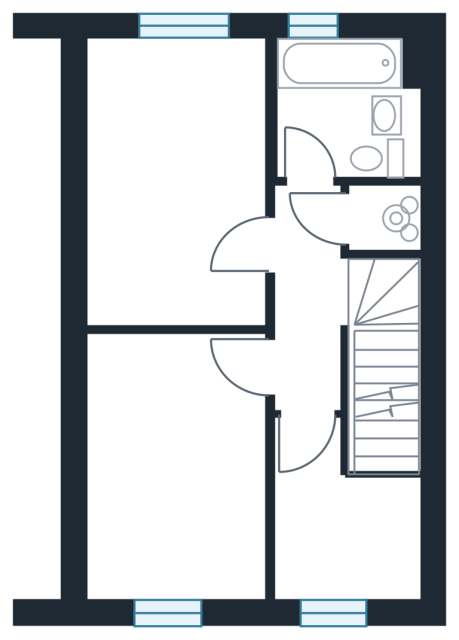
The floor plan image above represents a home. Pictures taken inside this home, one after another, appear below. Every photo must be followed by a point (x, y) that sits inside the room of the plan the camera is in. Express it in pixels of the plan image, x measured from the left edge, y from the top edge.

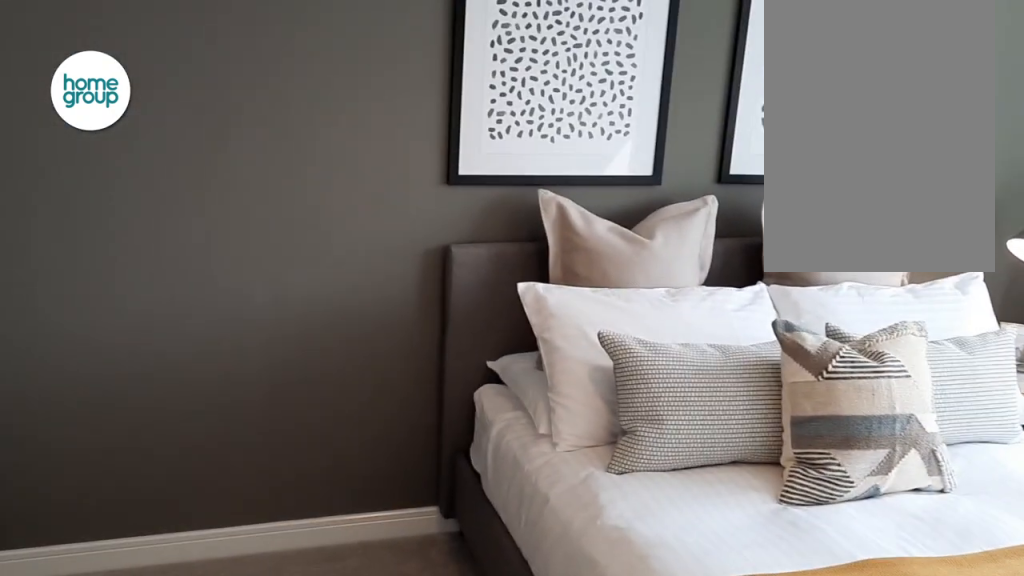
(176, 186)
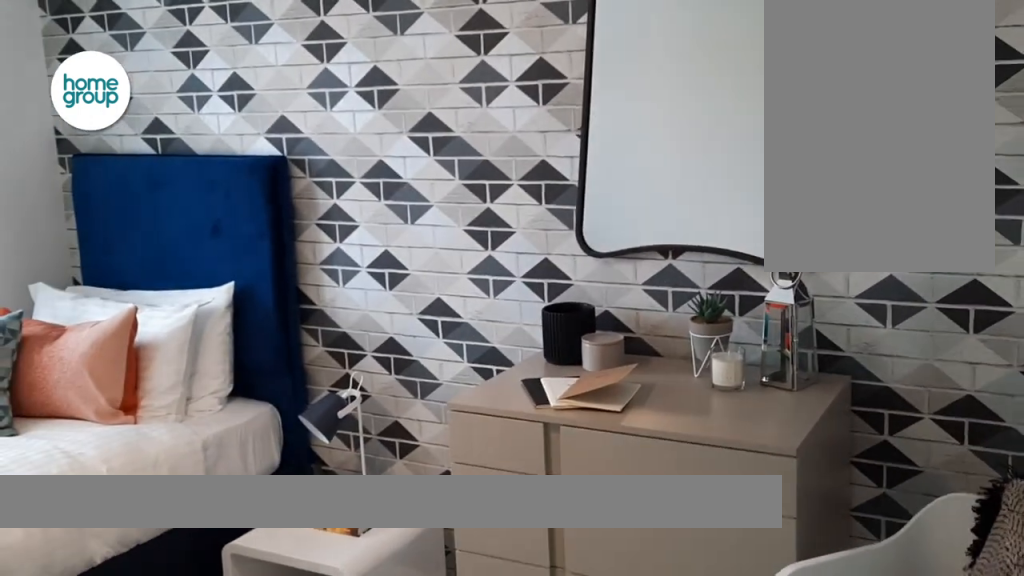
(171, 465)
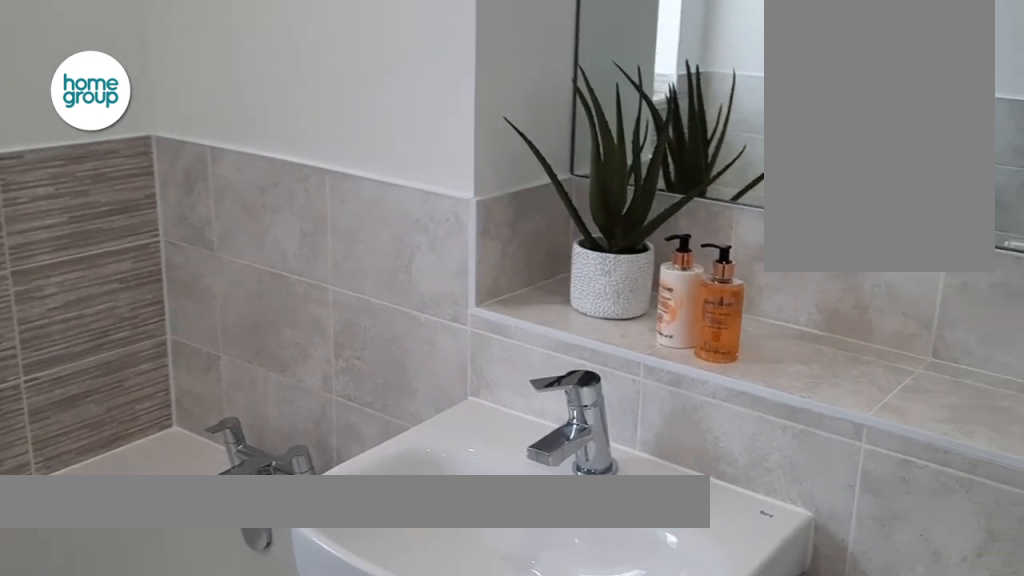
(342, 111)
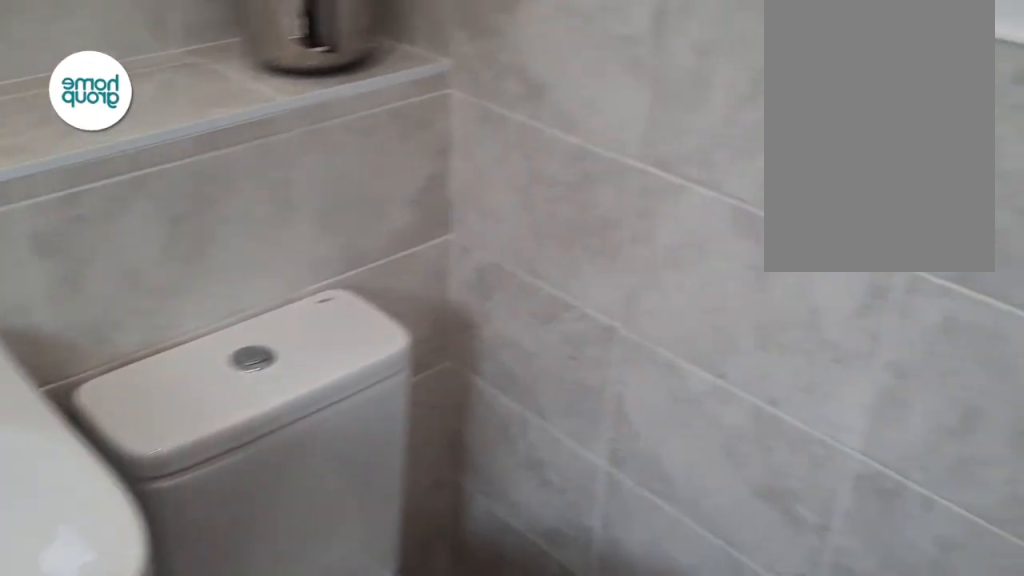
(342, 111)
